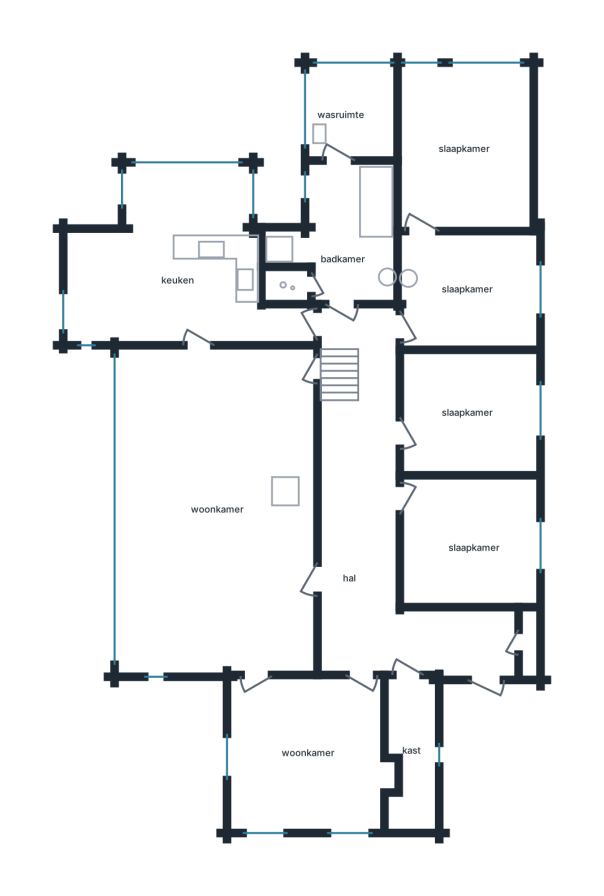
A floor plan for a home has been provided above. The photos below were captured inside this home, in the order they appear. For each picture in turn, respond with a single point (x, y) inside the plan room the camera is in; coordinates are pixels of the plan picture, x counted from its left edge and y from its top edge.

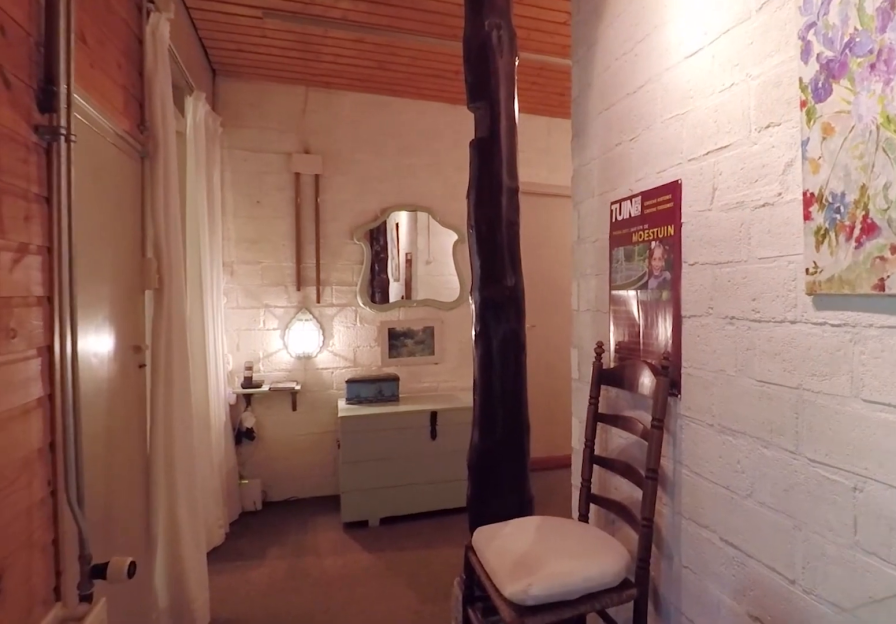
(382, 530)
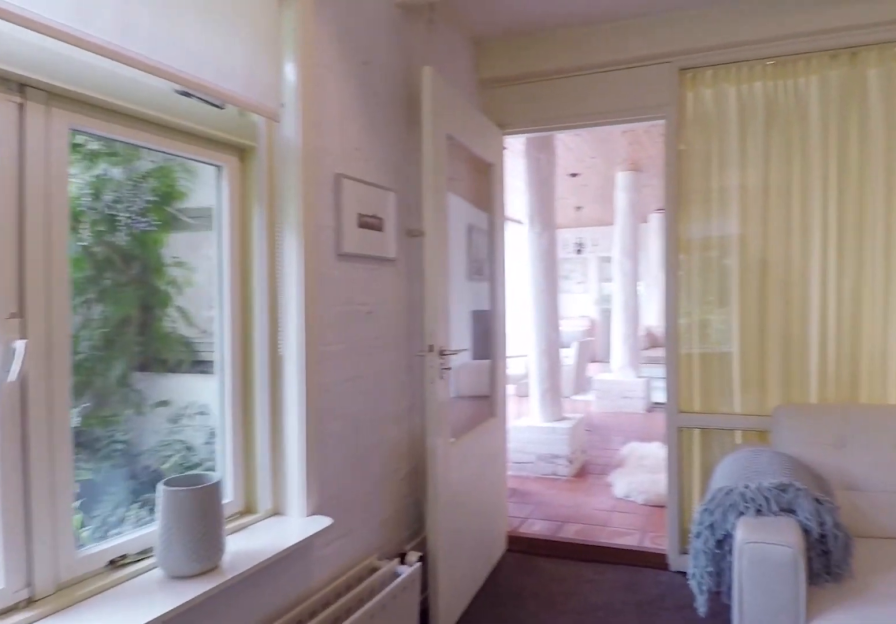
(308, 752)
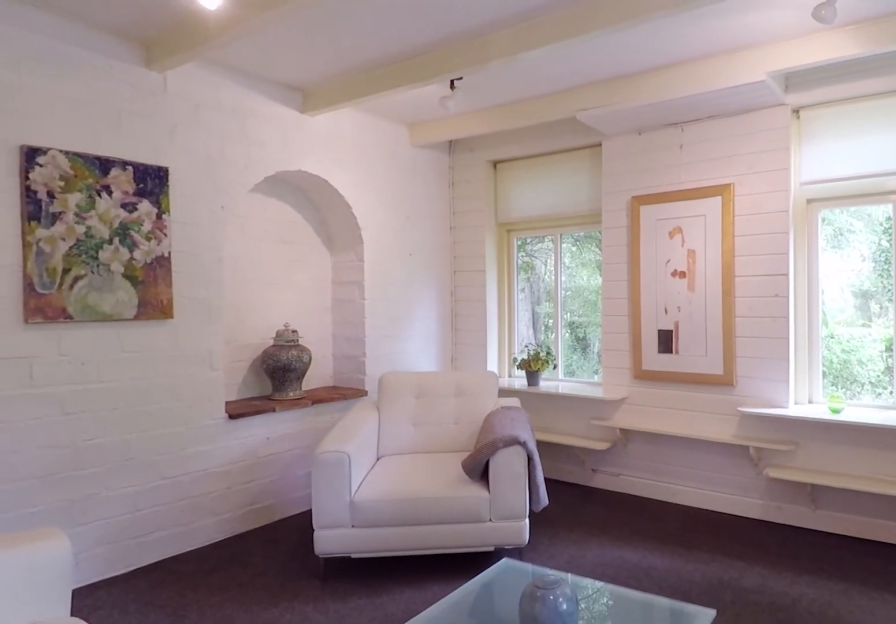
(308, 752)
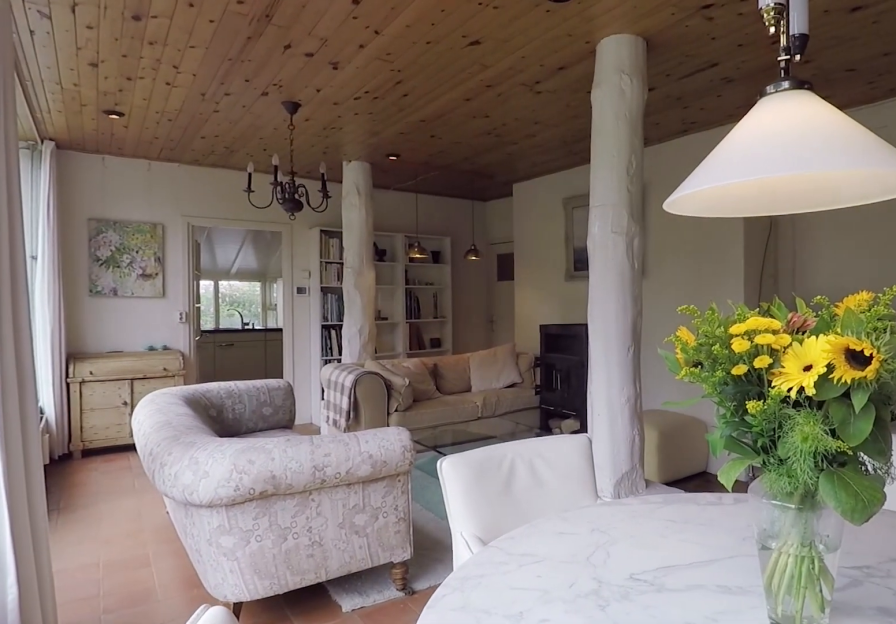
(218, 510)
